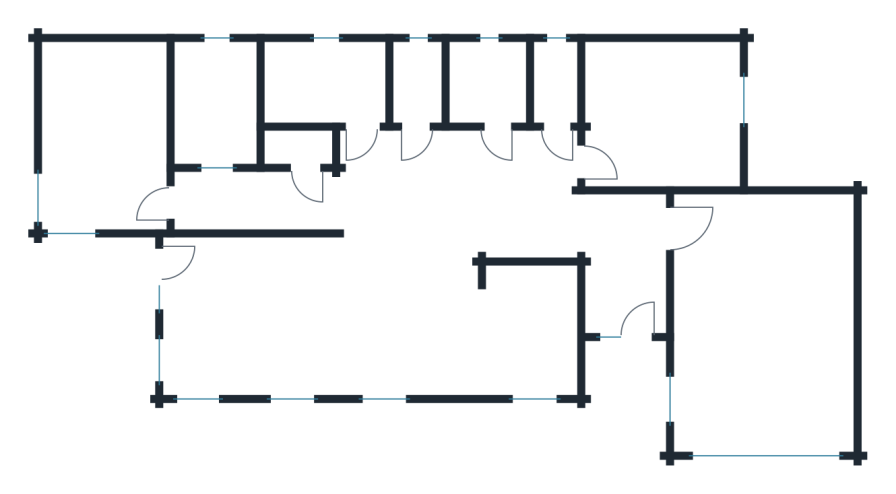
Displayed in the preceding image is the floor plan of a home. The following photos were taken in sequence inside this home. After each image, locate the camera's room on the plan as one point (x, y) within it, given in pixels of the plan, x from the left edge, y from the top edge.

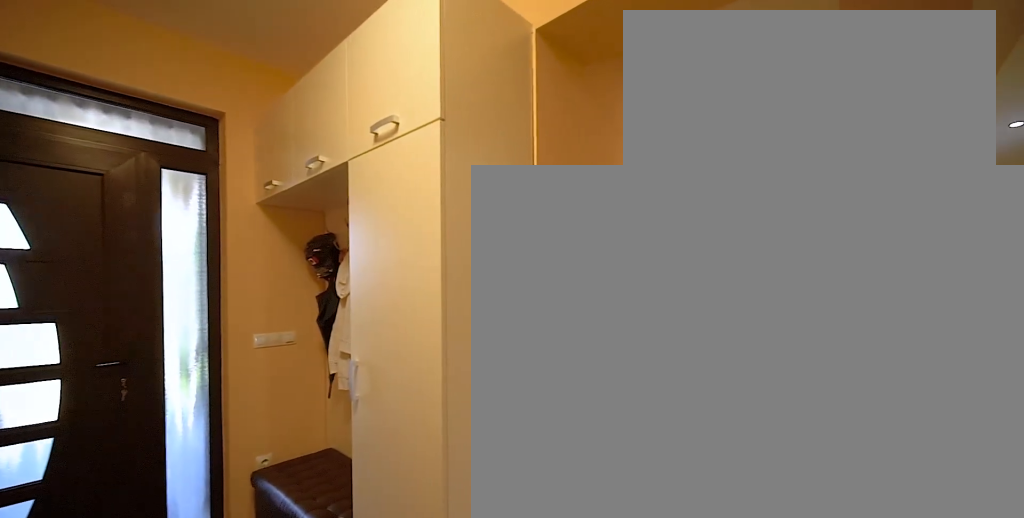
(623, 287)
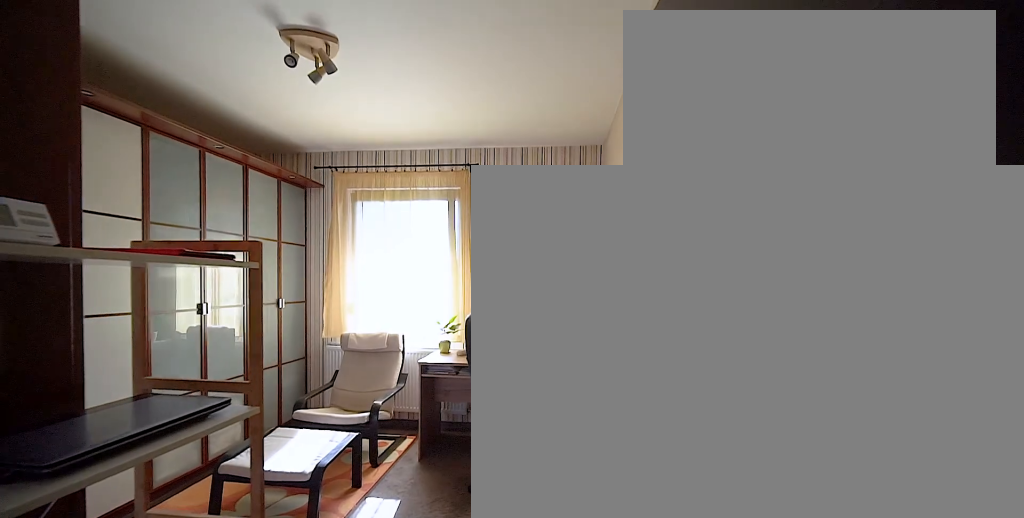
(658, 115)
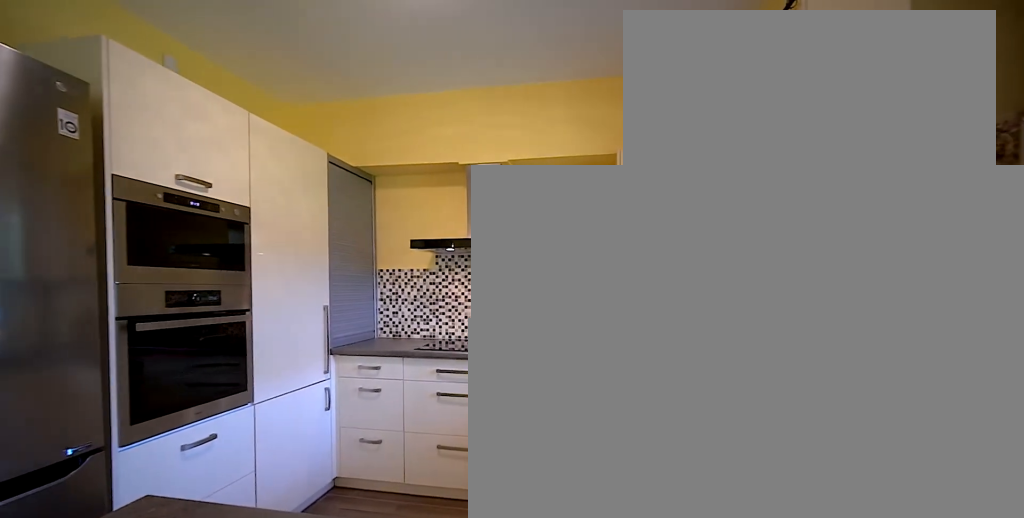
(378, 315)
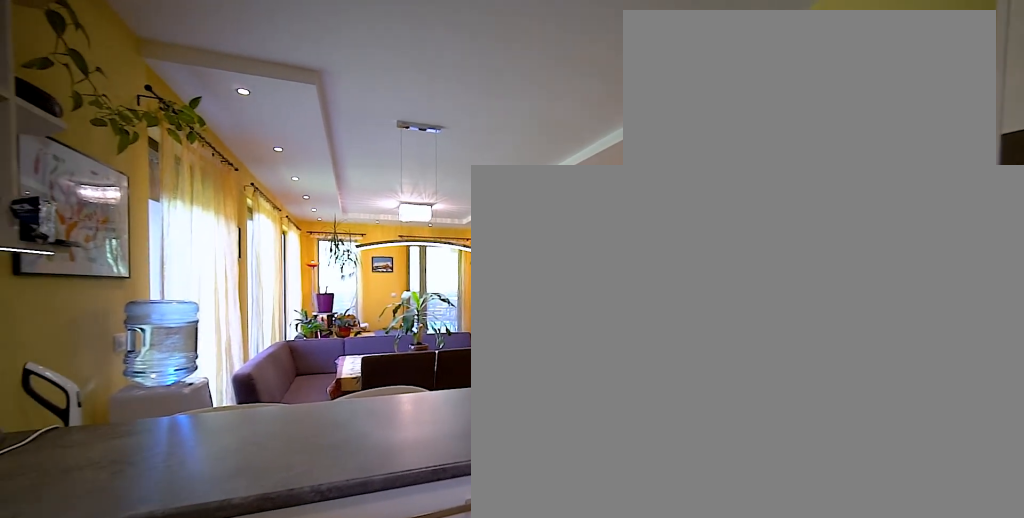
(378, 316)
